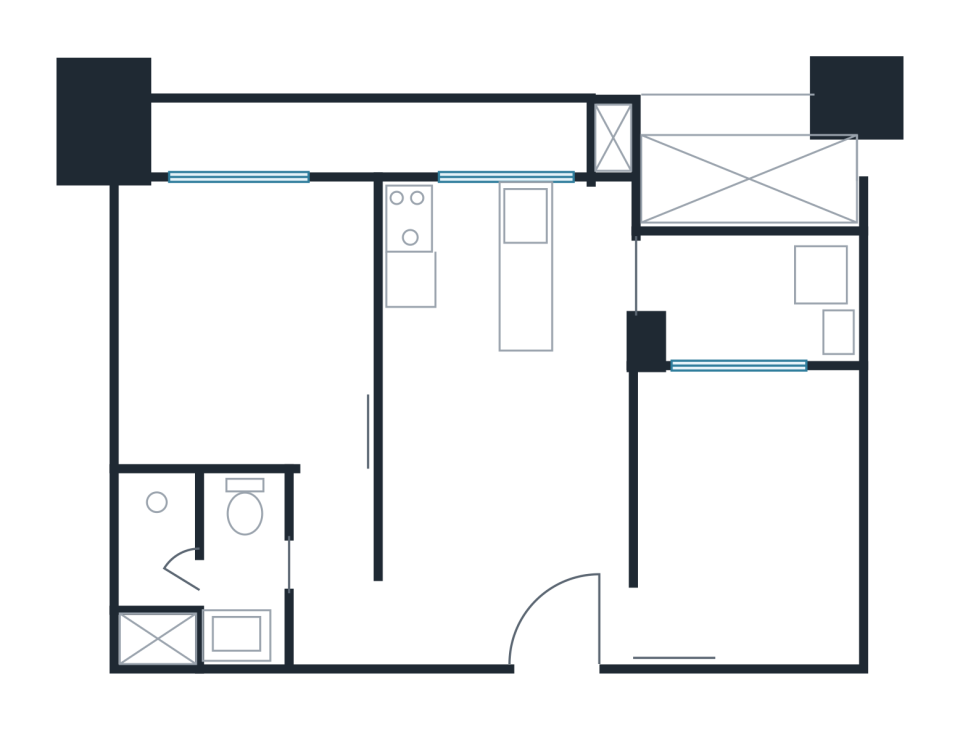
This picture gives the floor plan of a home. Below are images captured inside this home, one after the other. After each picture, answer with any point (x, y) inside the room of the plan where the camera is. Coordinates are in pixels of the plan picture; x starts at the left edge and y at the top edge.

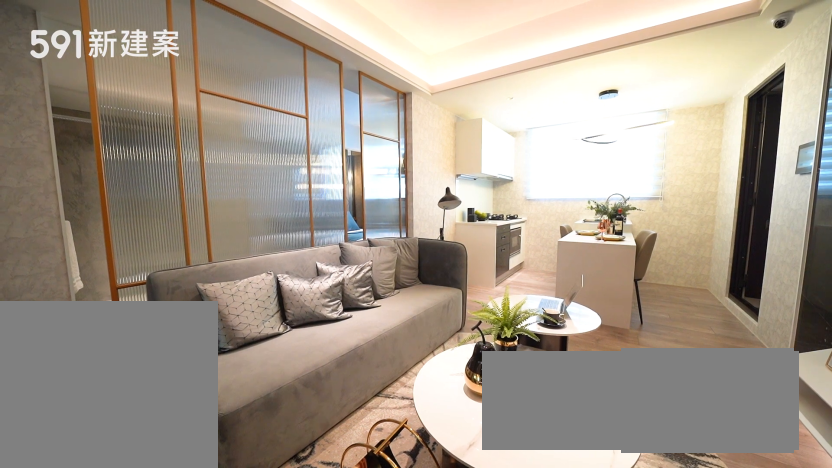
(504, 468)
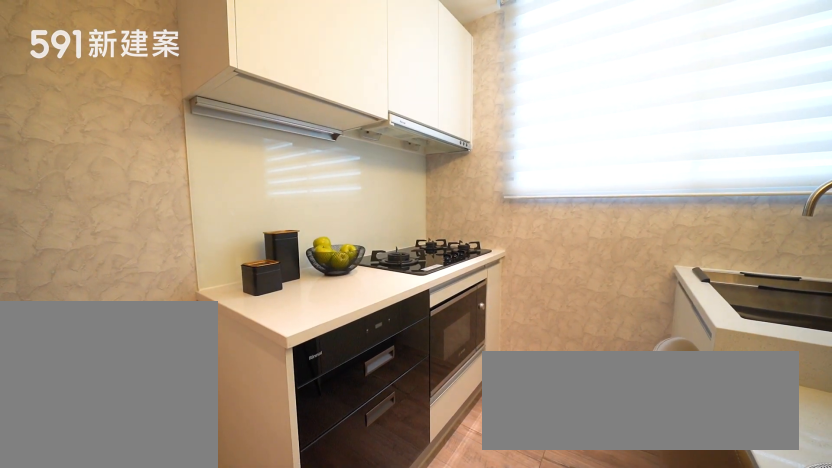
(456, 260)
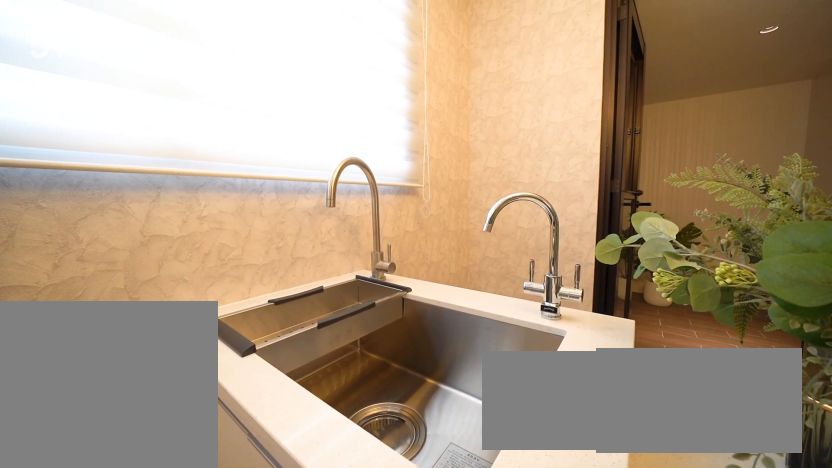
(456, 260)
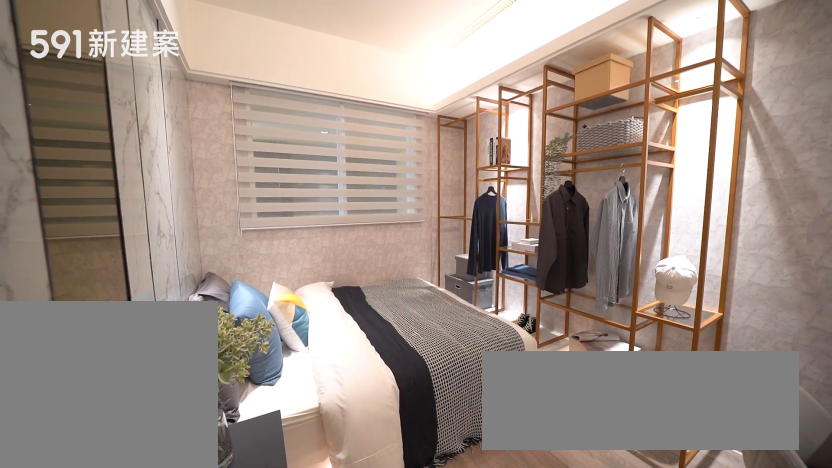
(754, 509)
